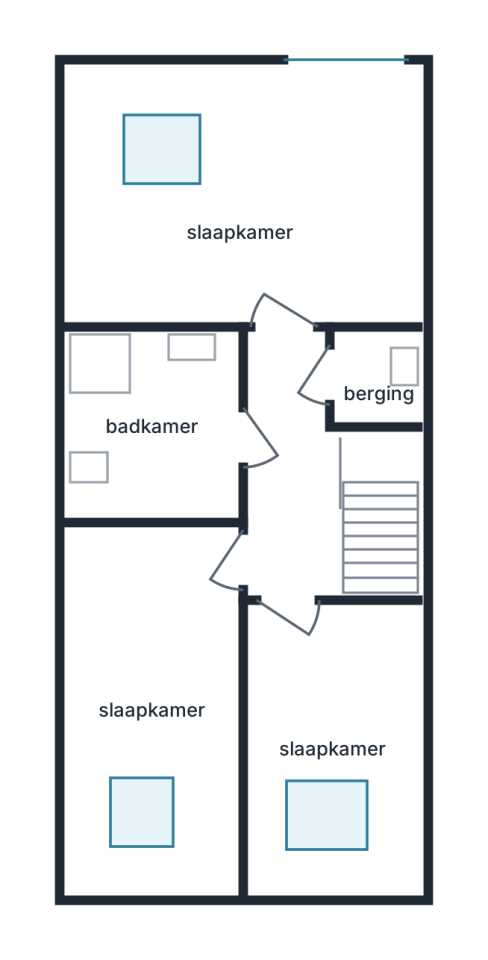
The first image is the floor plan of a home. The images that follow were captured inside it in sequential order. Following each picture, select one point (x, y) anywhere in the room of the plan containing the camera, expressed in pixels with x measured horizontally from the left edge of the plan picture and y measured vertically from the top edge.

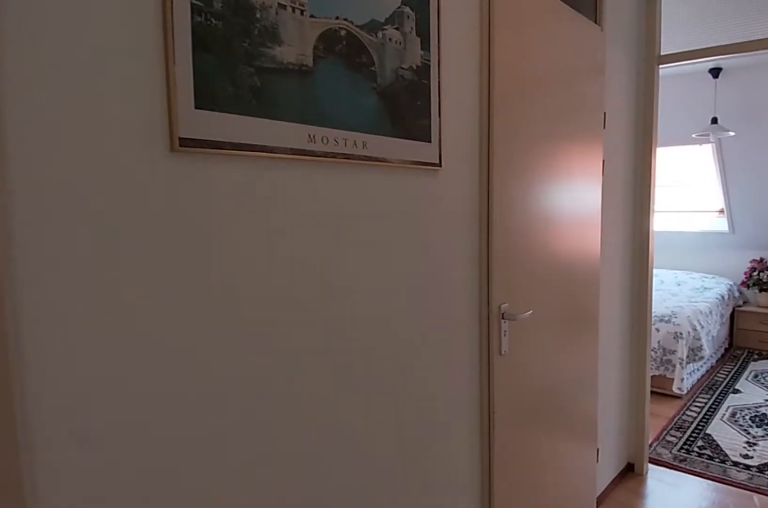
(292, 472)
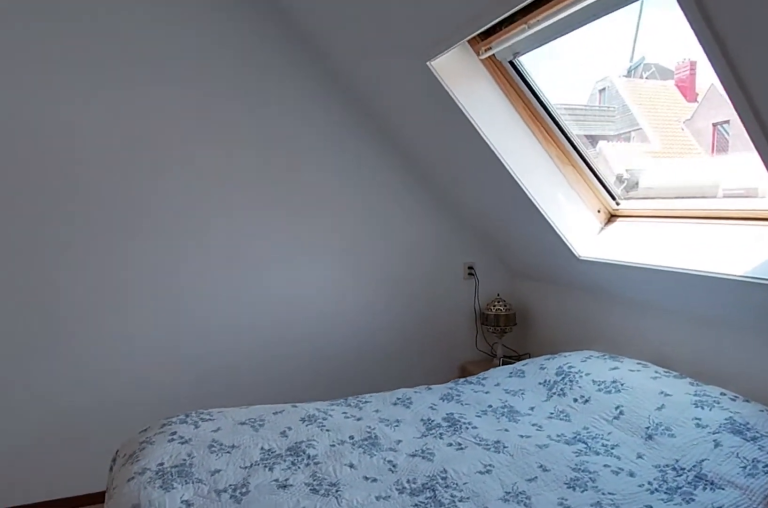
(251, 206)
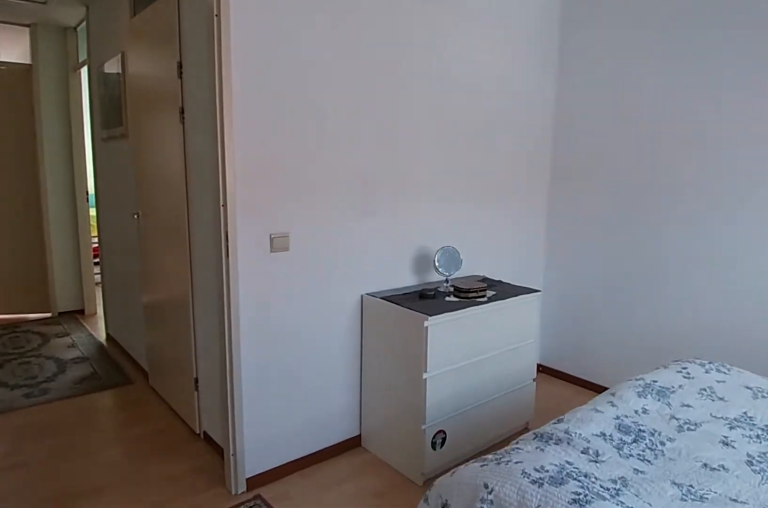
(251, 206)
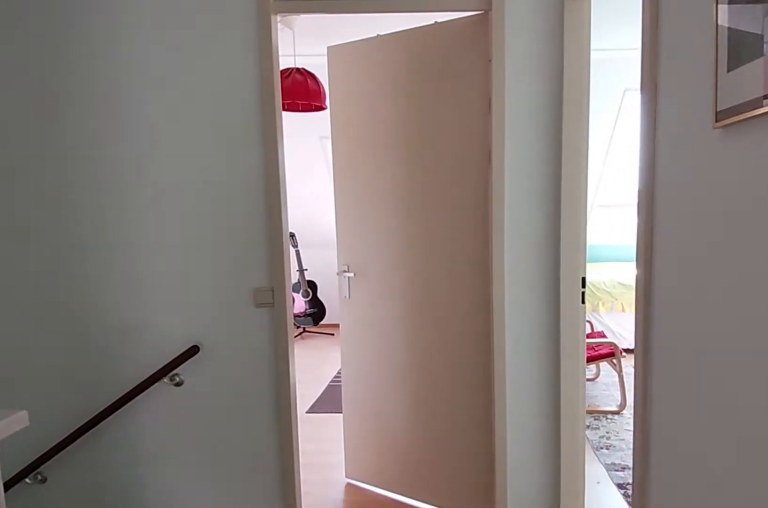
(292, 472)
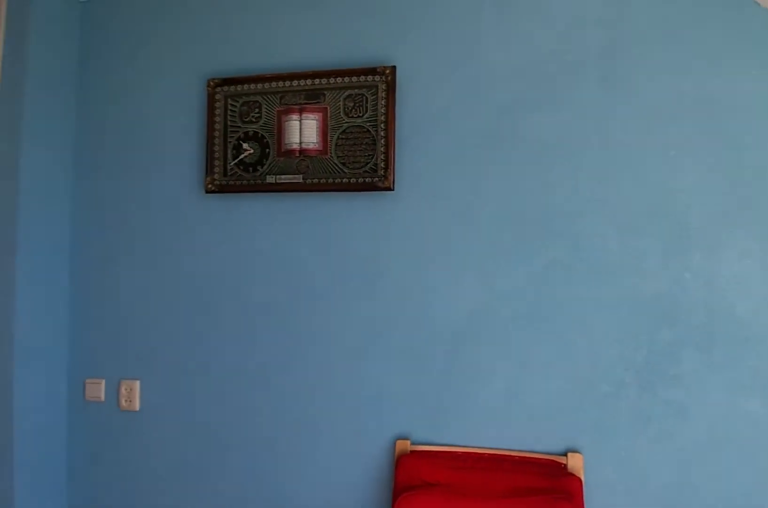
(155, 691)
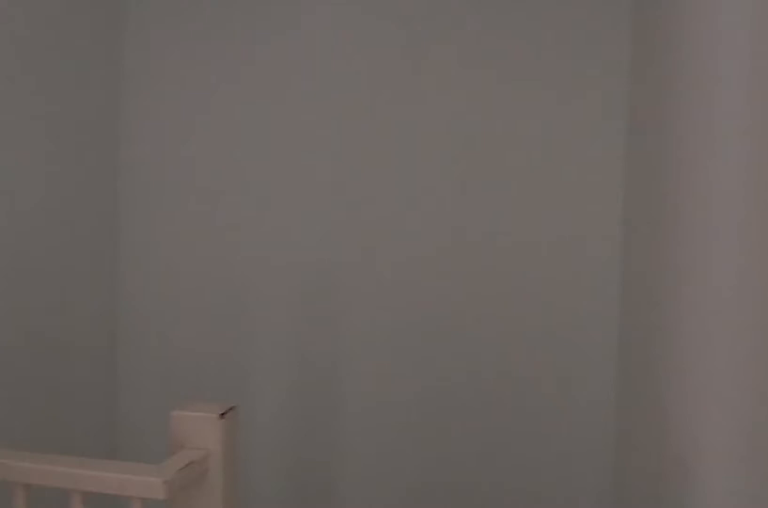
(292, 473)
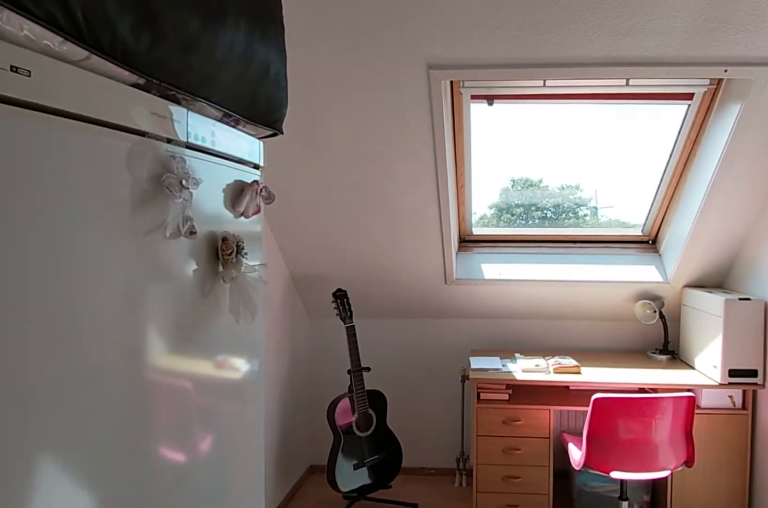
(333, 730)
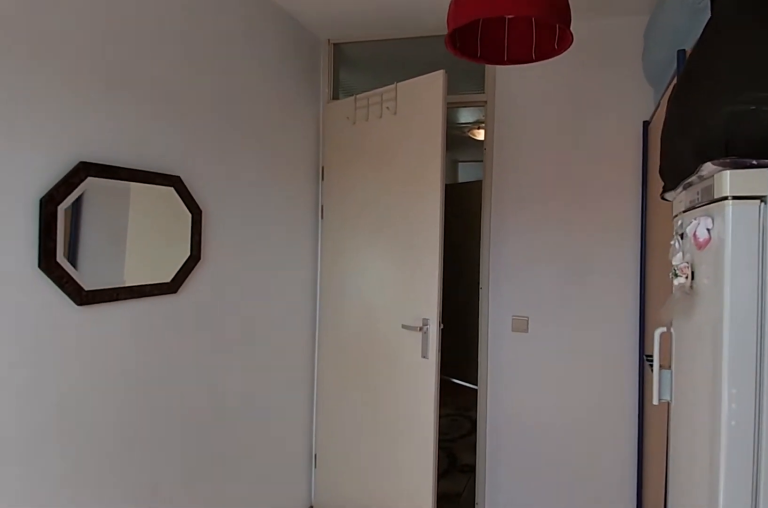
(333, 730)
